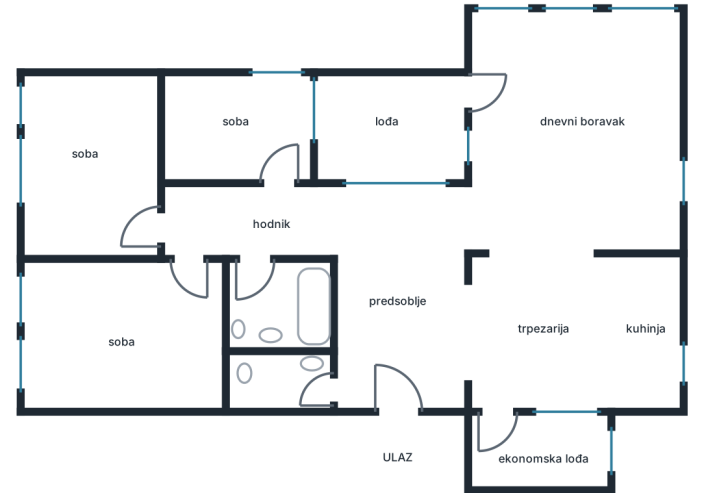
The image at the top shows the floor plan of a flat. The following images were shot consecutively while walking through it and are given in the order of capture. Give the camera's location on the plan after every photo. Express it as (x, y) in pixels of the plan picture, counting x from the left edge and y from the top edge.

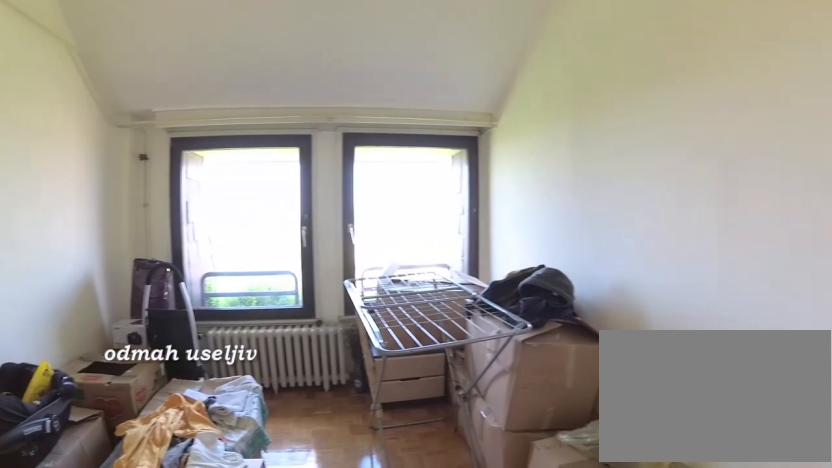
(191, 341)
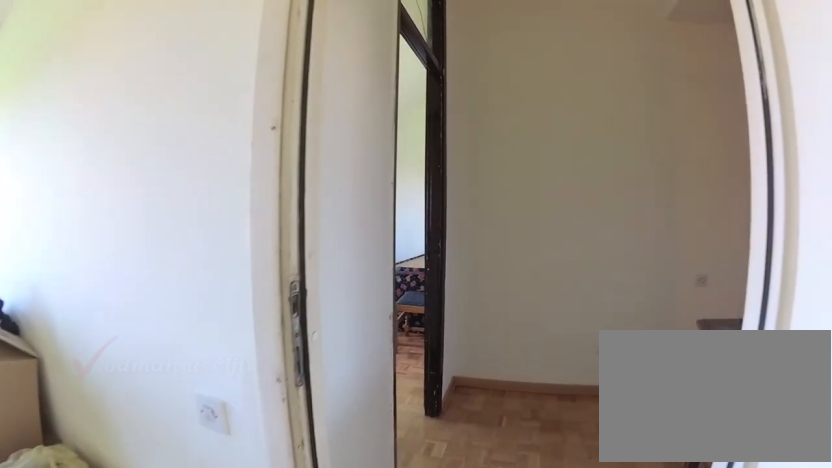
(188, 329)
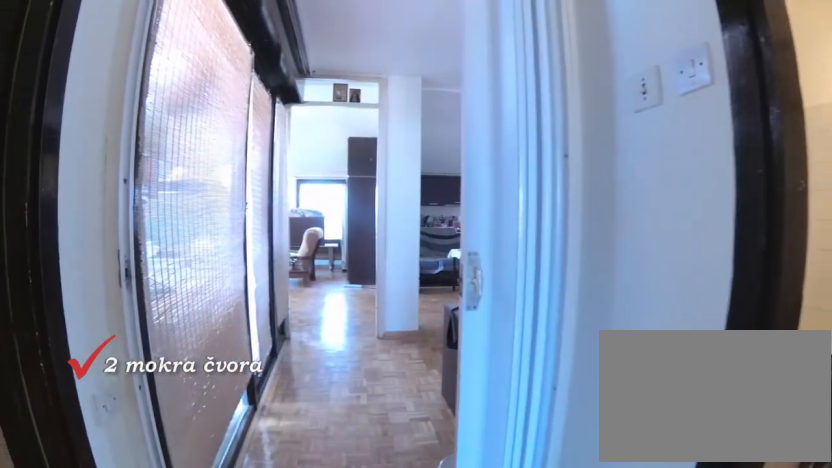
(221, 229)
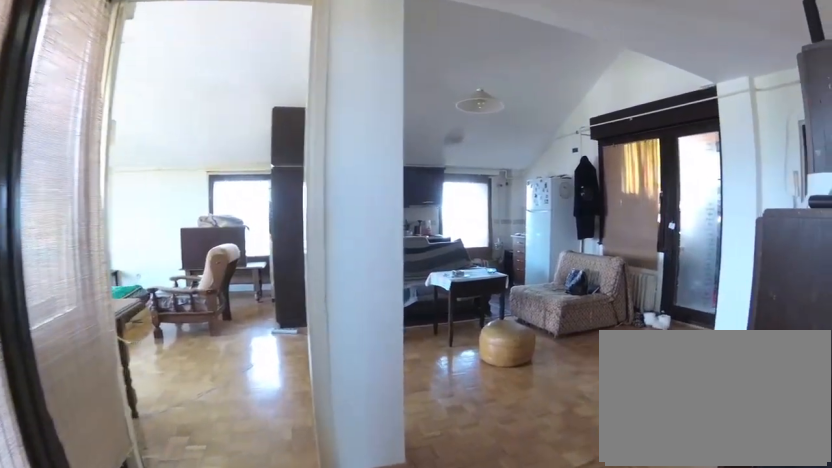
(343, 224)
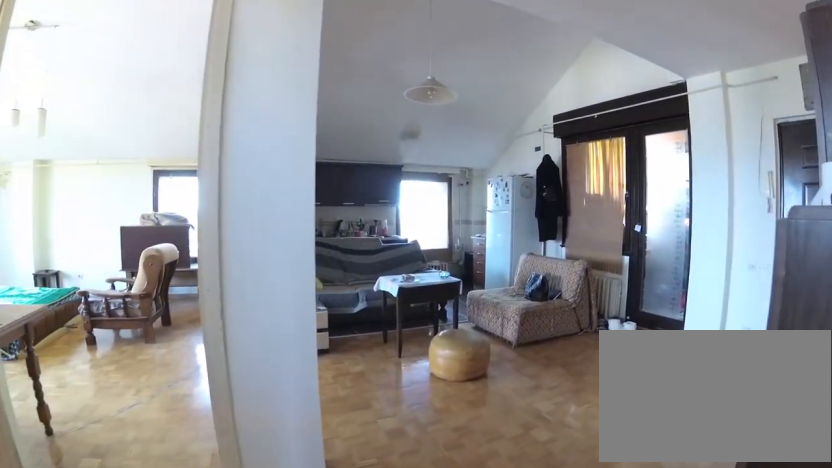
(354, 226)
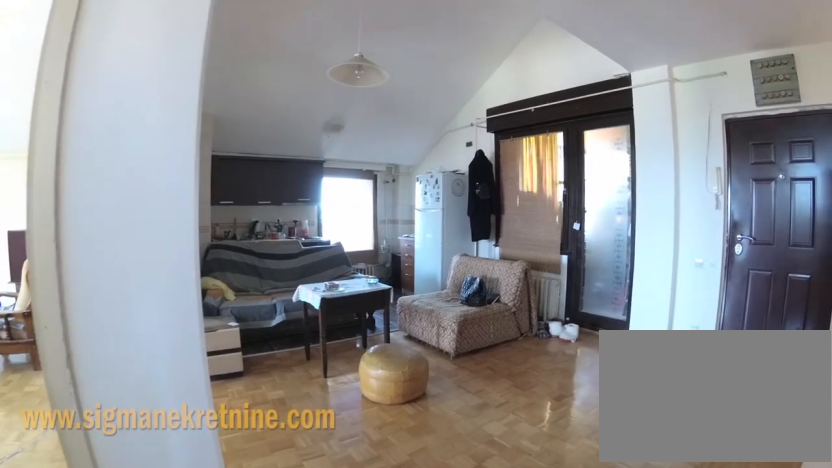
(363, 236)
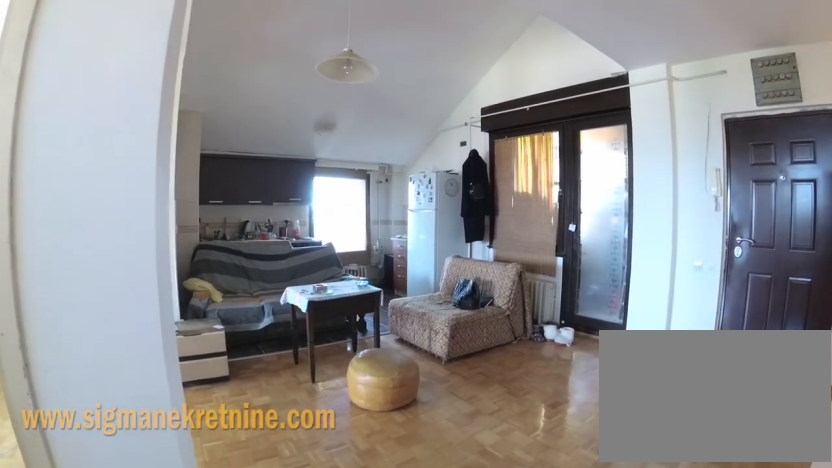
(365, 238)
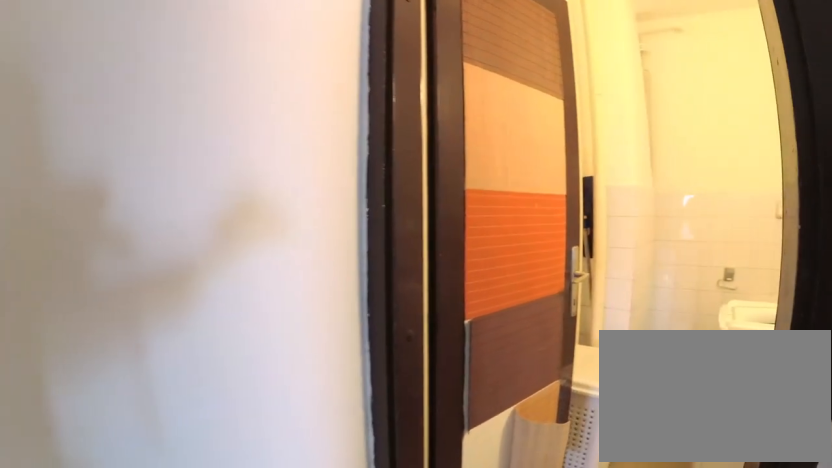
(400, 354)
